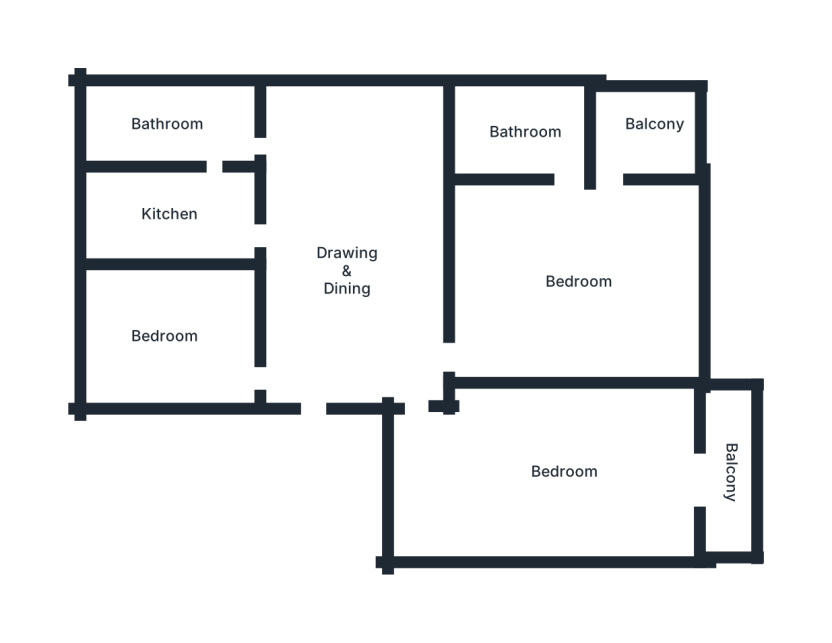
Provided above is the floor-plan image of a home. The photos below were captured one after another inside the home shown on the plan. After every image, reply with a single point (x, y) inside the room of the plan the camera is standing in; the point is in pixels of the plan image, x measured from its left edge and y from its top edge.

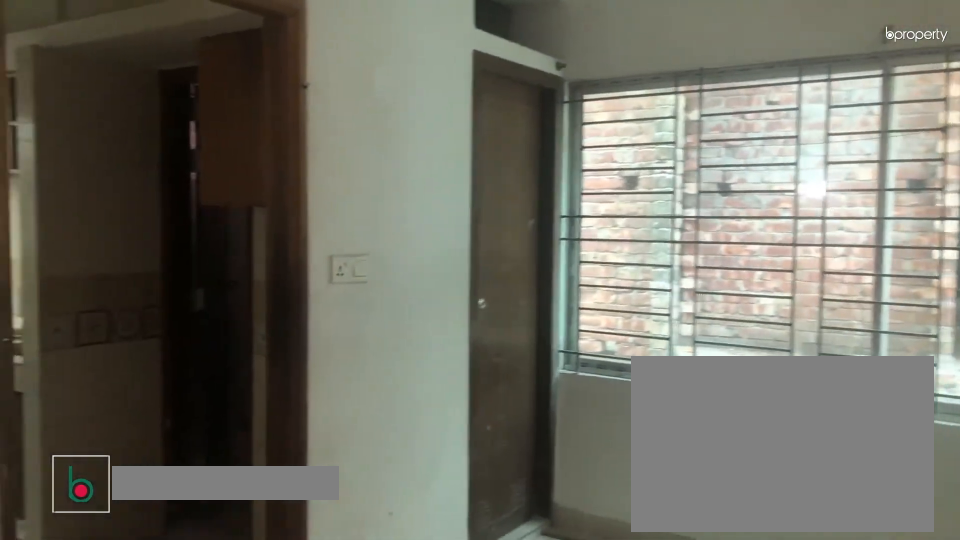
(354, 271)
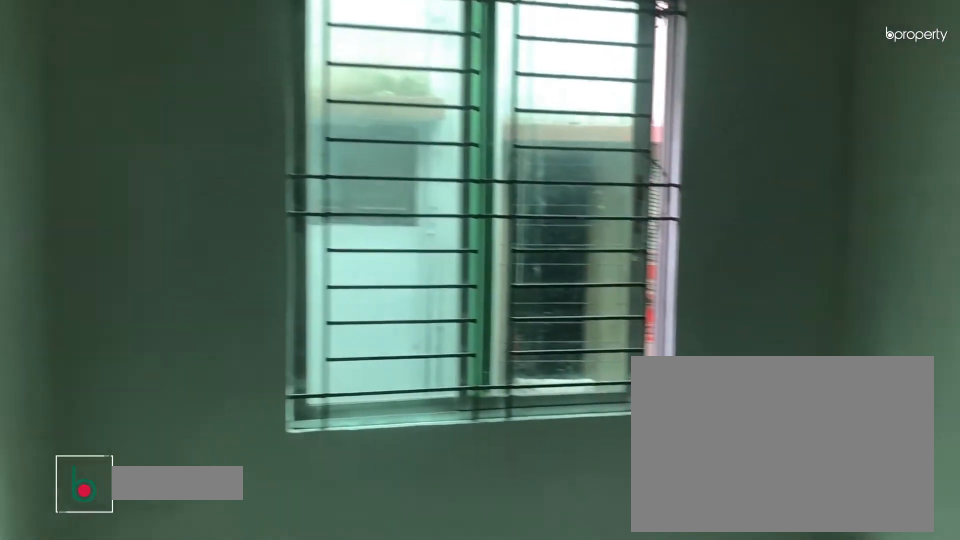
(164, 337)
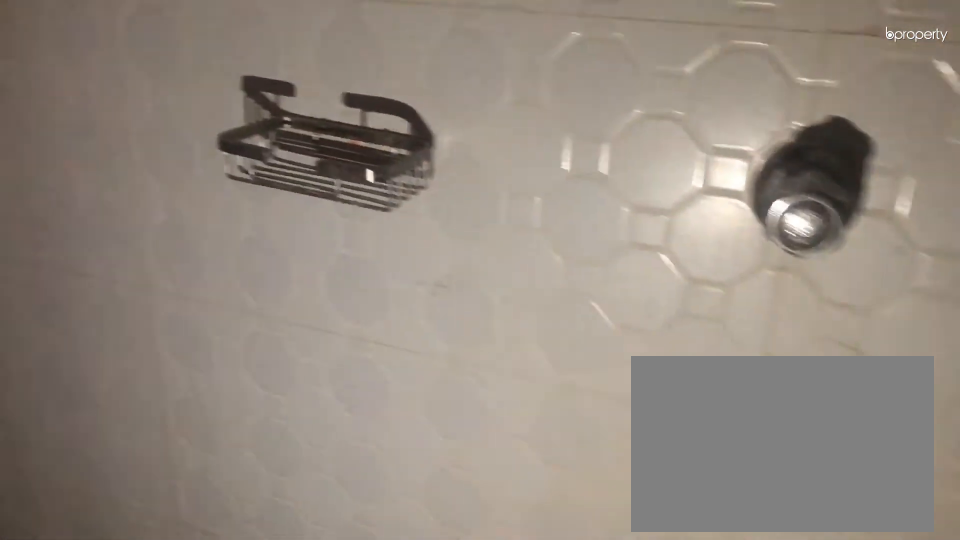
(169, 124)
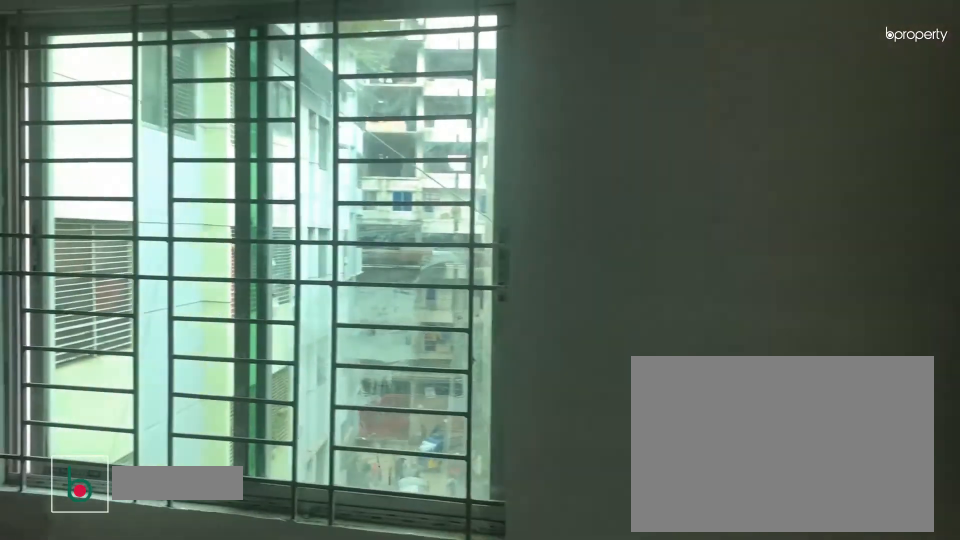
(582, 279)
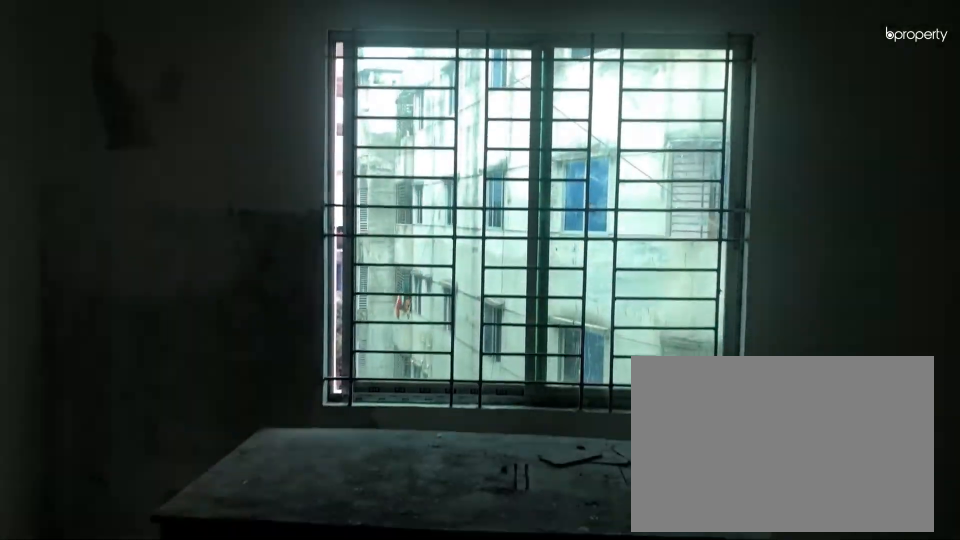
(580, 279)
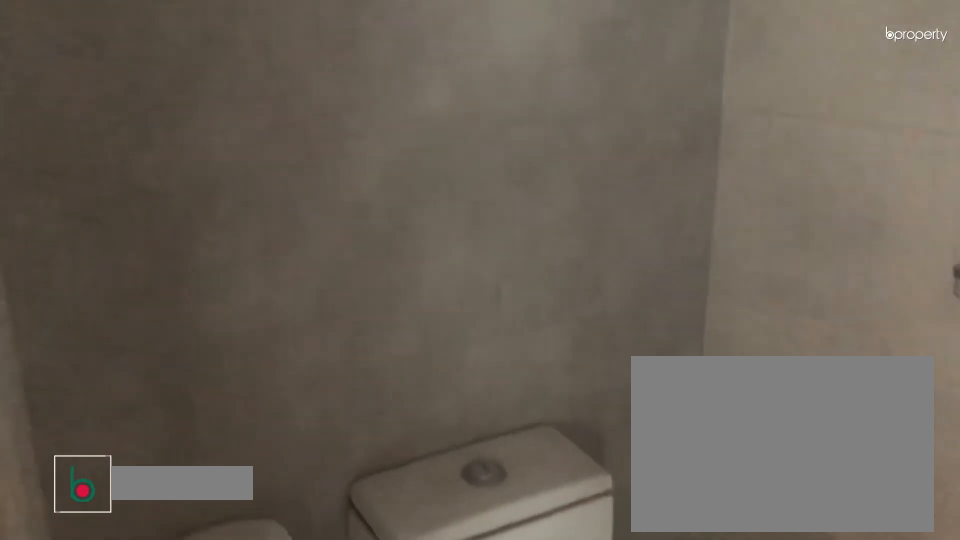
(543, 130)
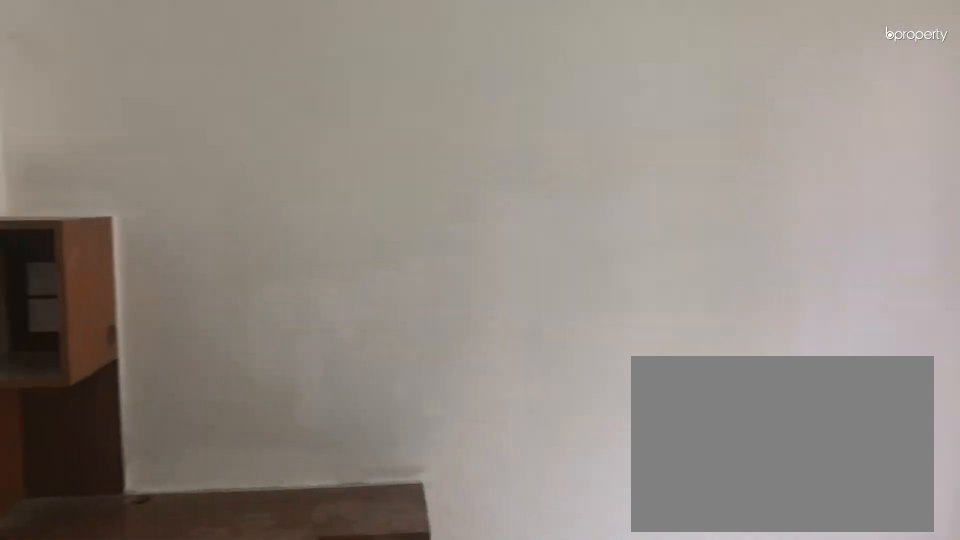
(564, 488)
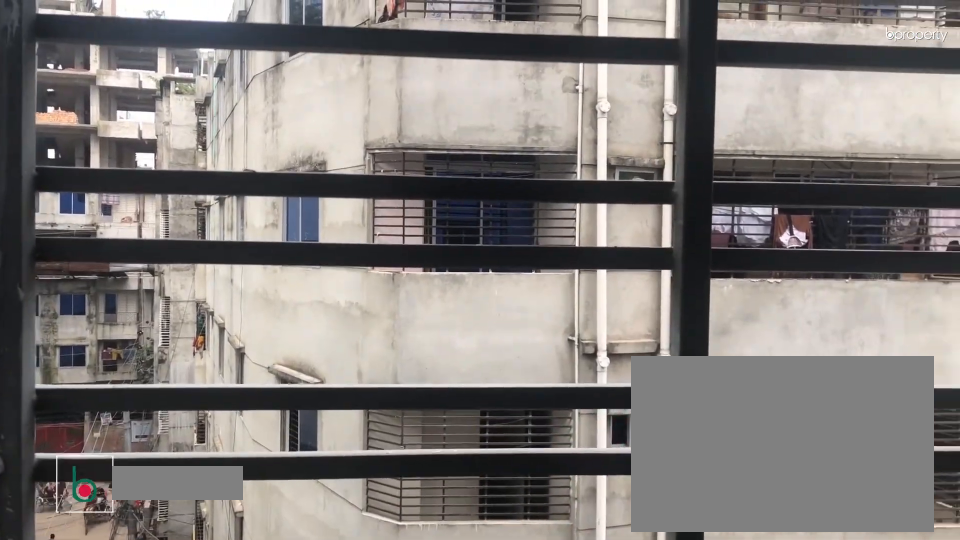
(734, 479)
